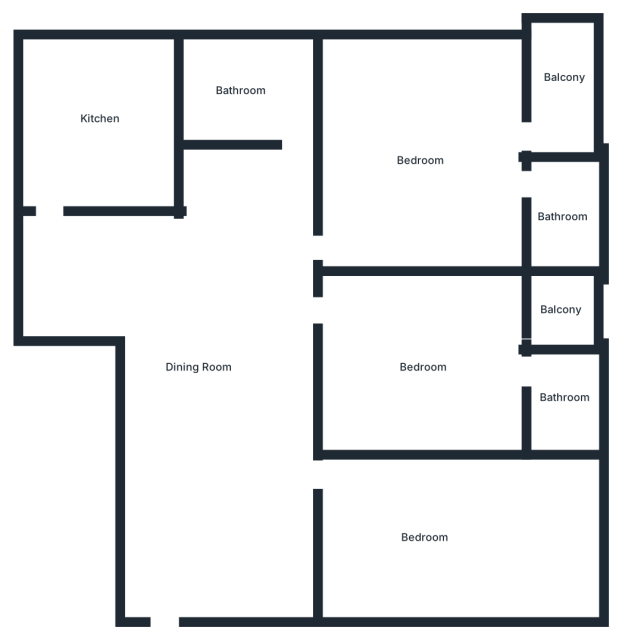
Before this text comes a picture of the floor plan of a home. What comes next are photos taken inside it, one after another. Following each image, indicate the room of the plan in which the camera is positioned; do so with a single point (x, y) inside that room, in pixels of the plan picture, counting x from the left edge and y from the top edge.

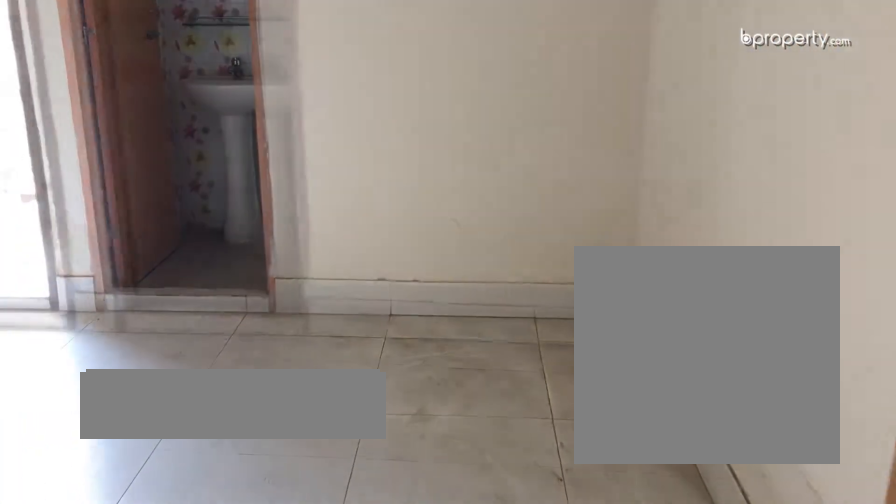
(415, 162)
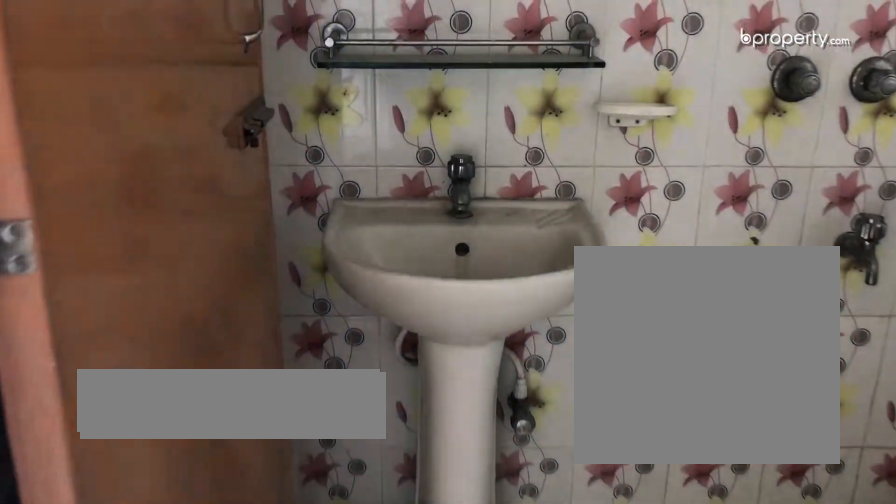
(565, 216)
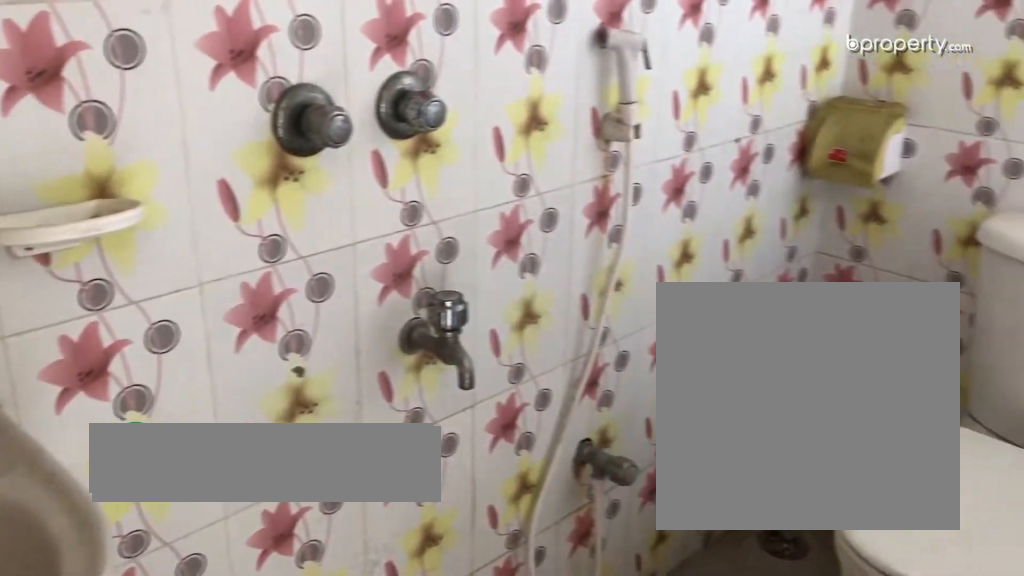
(565, 214)
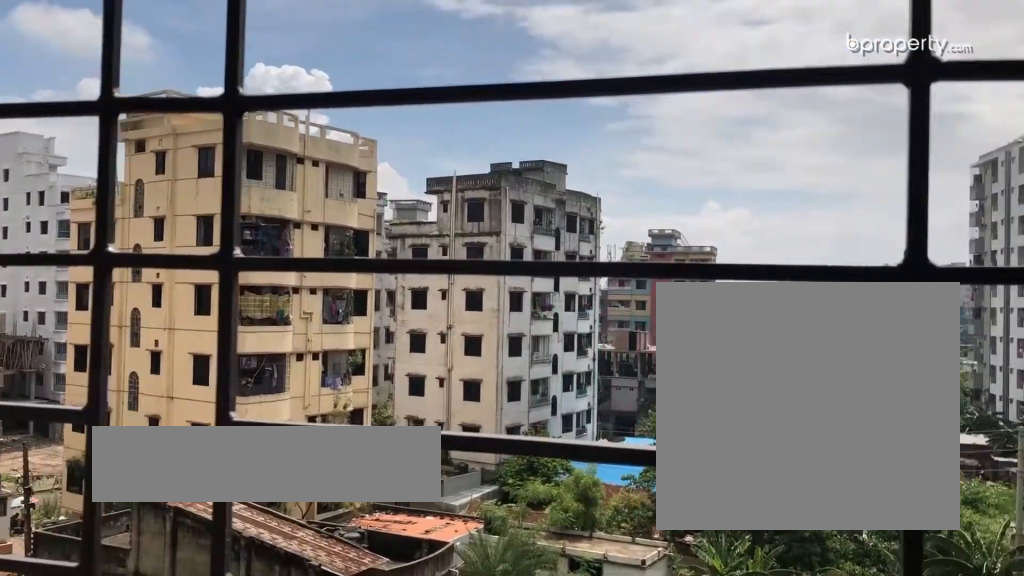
(562, 78)
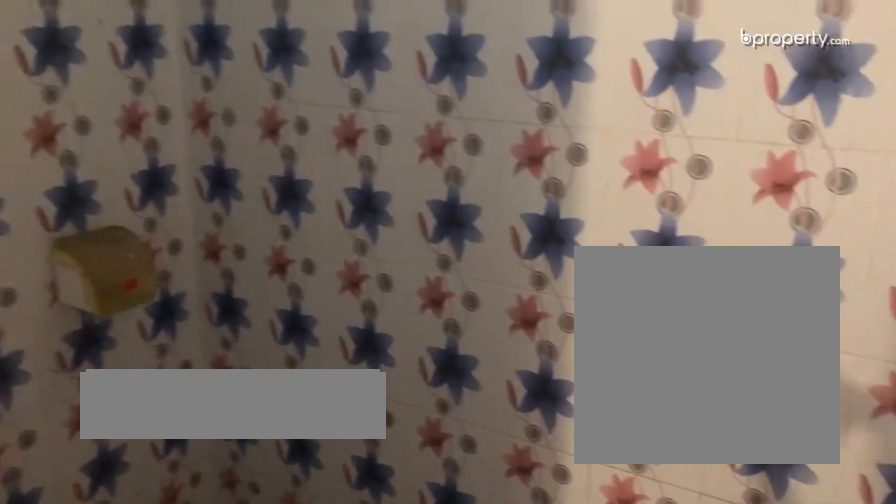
(240, 90)
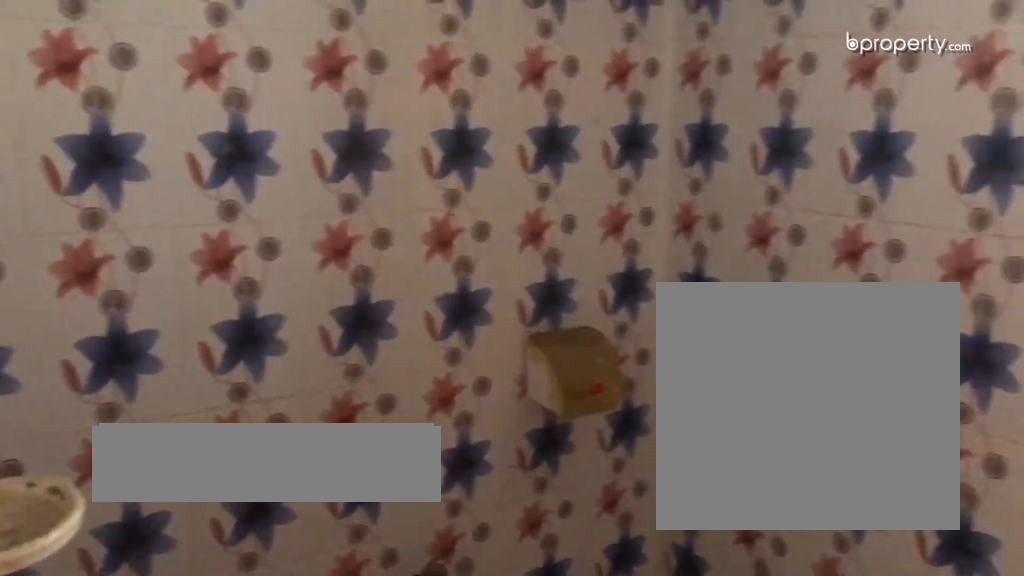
(240, 90)
